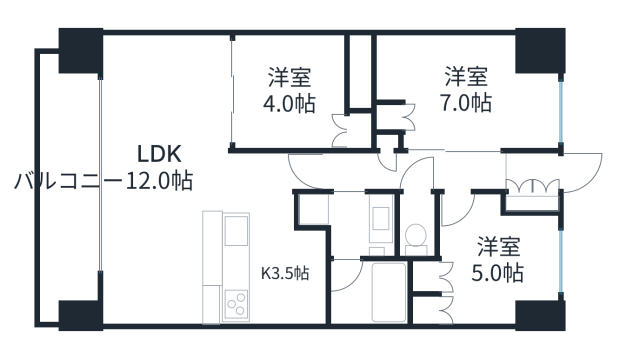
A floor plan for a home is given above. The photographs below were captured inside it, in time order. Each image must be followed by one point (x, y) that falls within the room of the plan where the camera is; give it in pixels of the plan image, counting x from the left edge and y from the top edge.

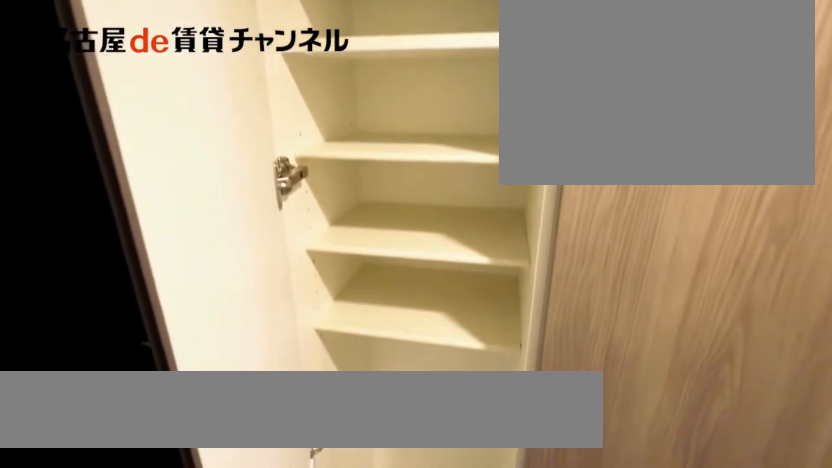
(532, 204)
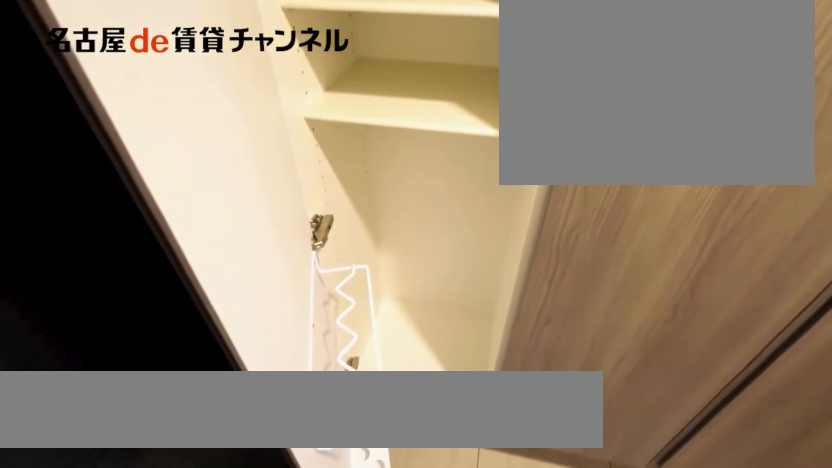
(532, 204)
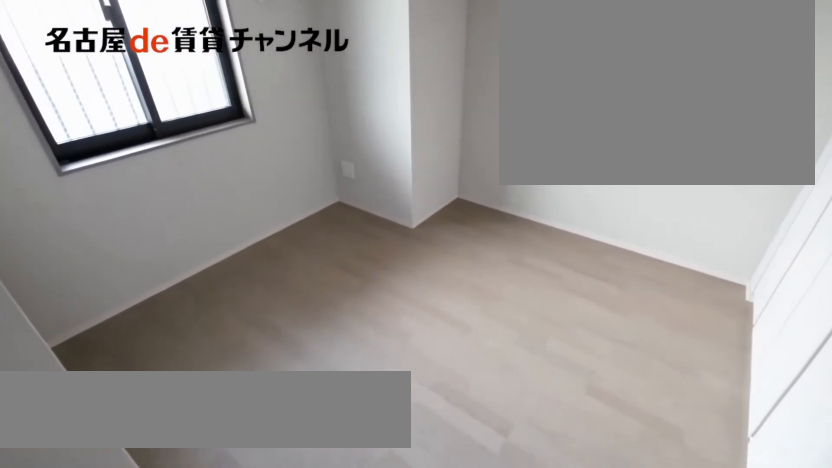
(498, 262)
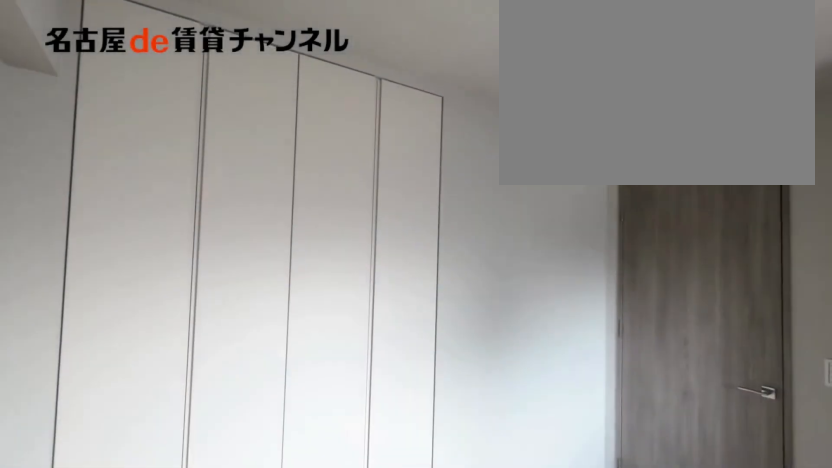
(498, 262)
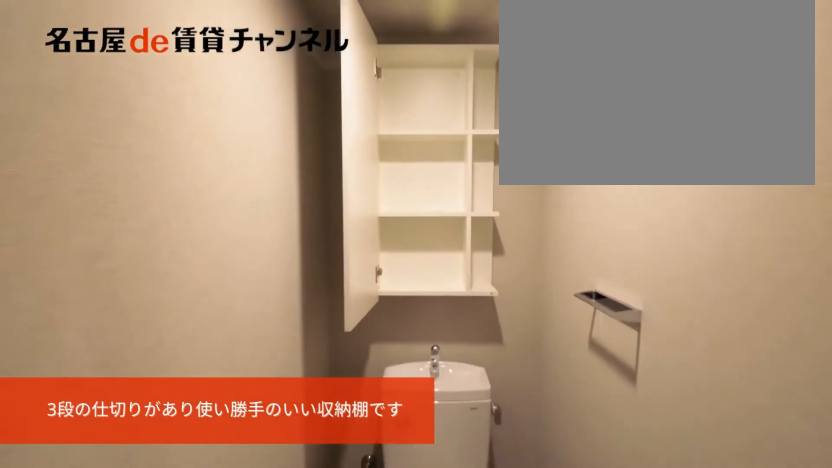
(418, 227)
